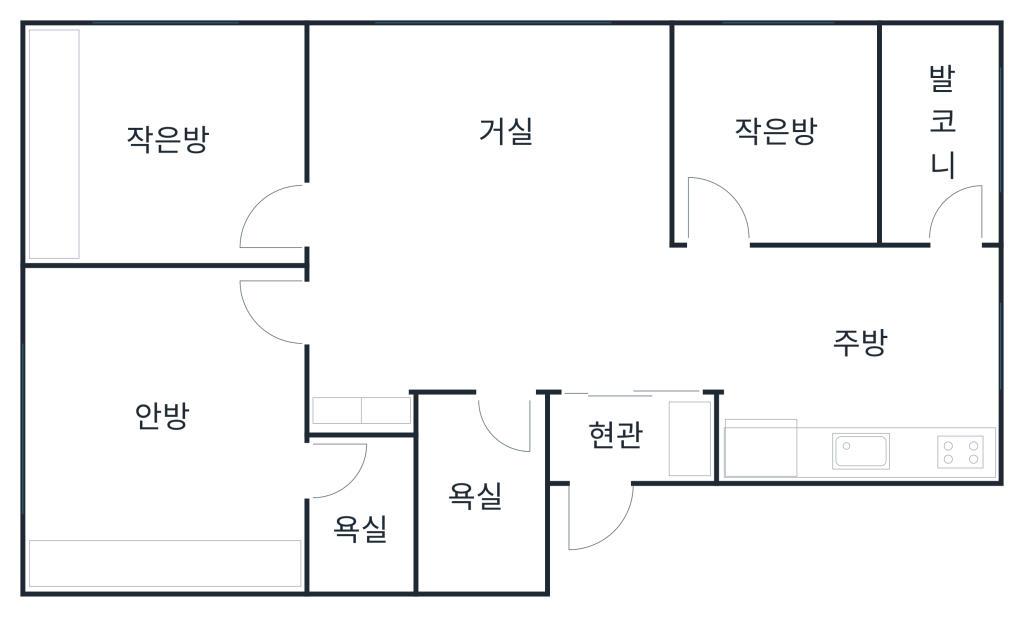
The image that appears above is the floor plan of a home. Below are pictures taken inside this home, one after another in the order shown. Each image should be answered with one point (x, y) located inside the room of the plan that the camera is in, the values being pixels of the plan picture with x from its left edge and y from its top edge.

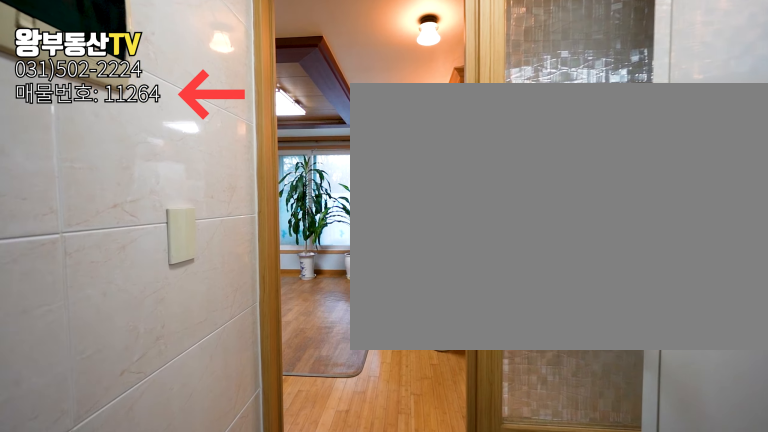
(606, 502)
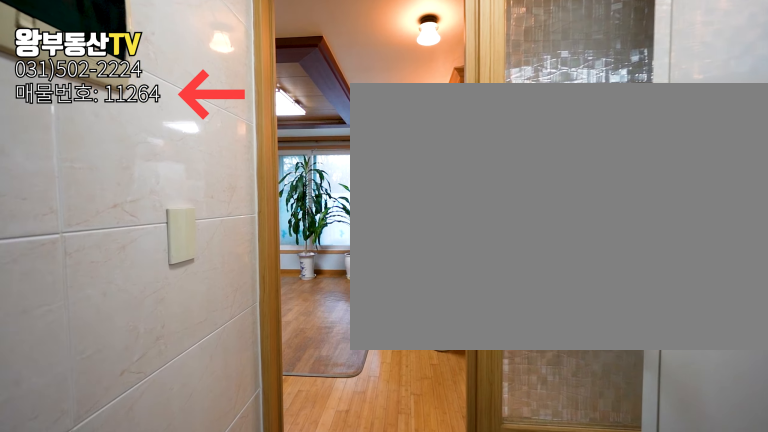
(606, 502)
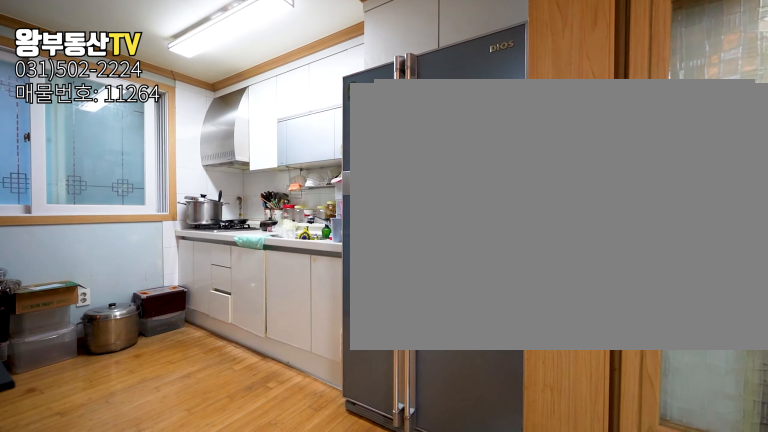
(866, 338)
